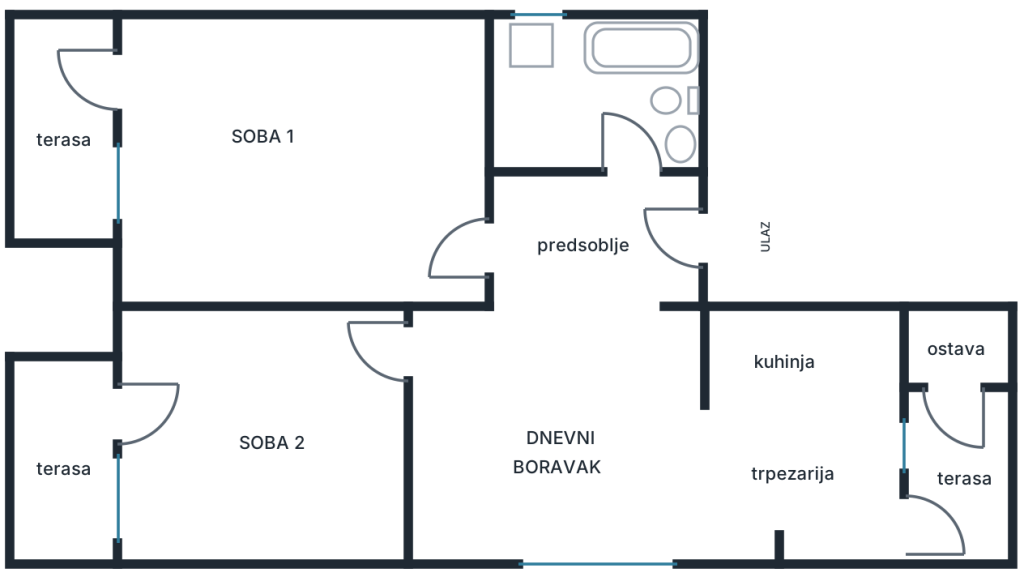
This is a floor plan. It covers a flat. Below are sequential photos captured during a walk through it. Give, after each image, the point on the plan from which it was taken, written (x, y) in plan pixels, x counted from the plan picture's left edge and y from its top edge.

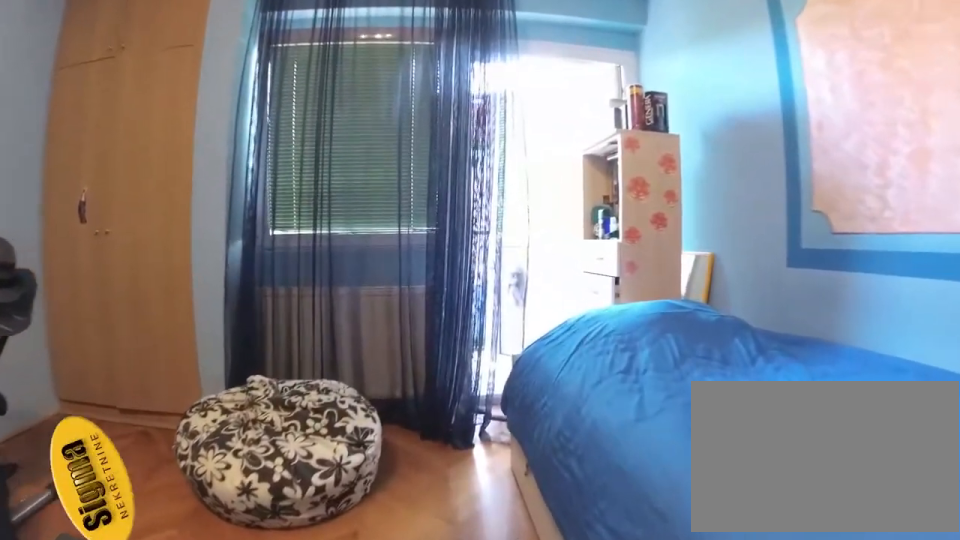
(360, 171)
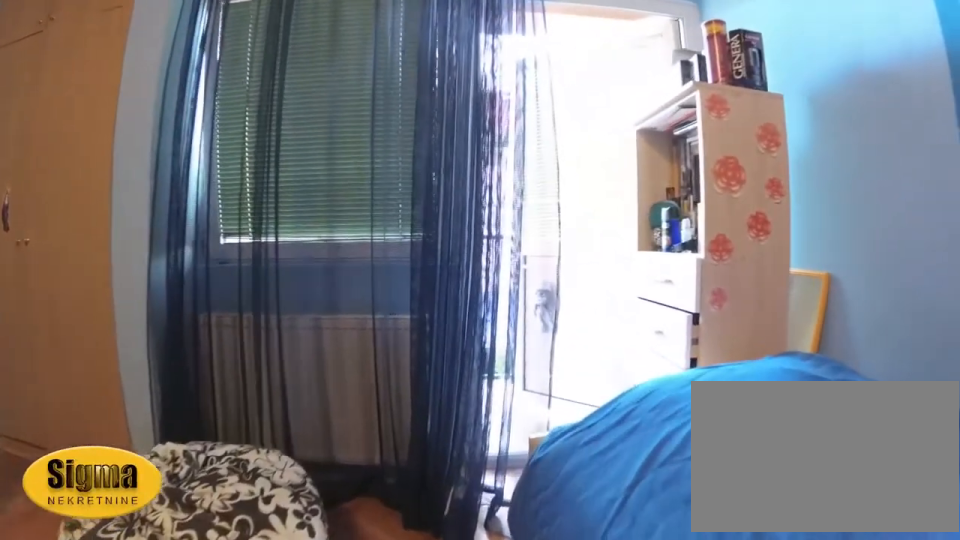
(315, 157)
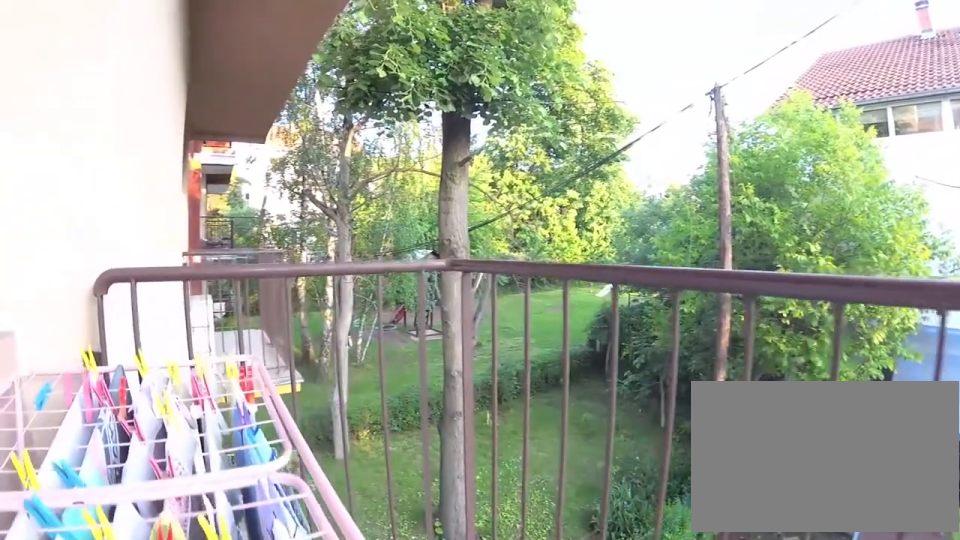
(96, 92)
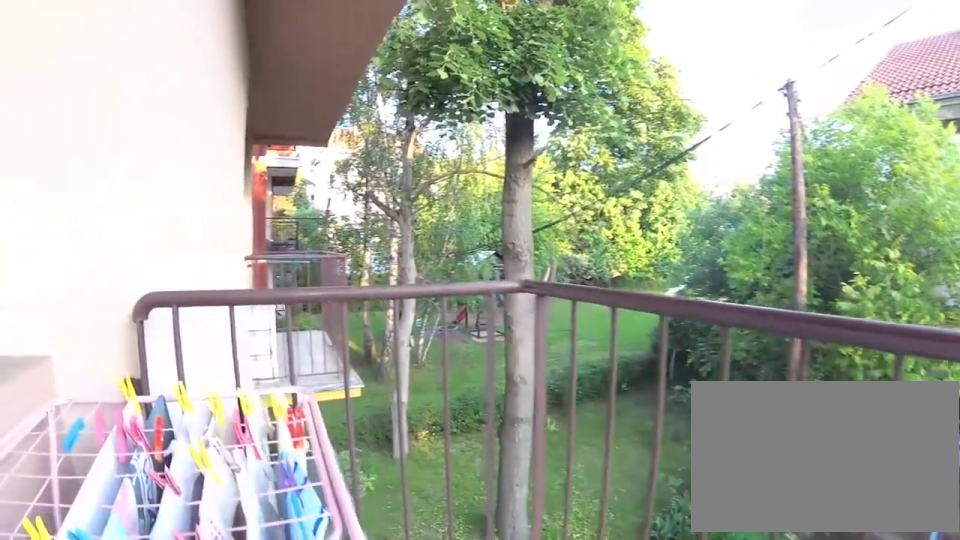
(89, 95)
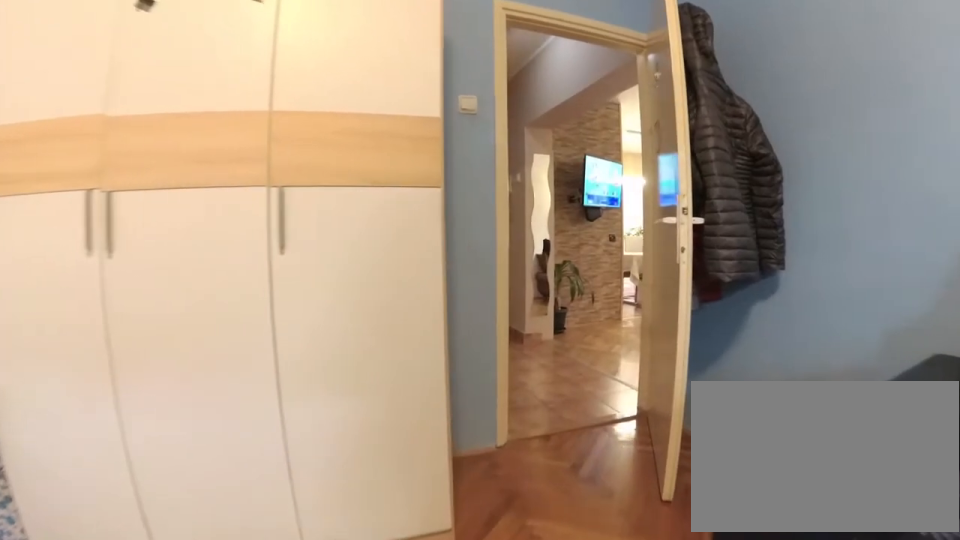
(304, 169)
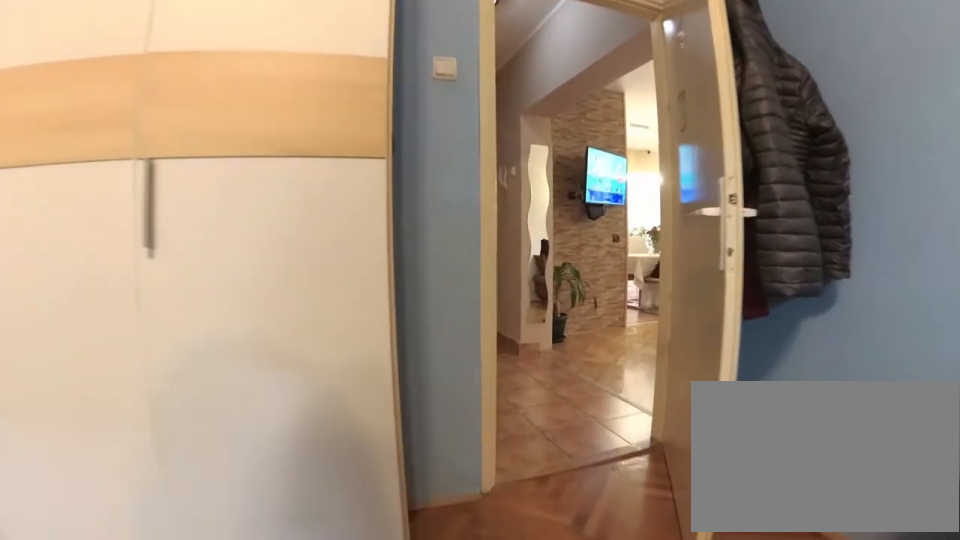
(338, 184)
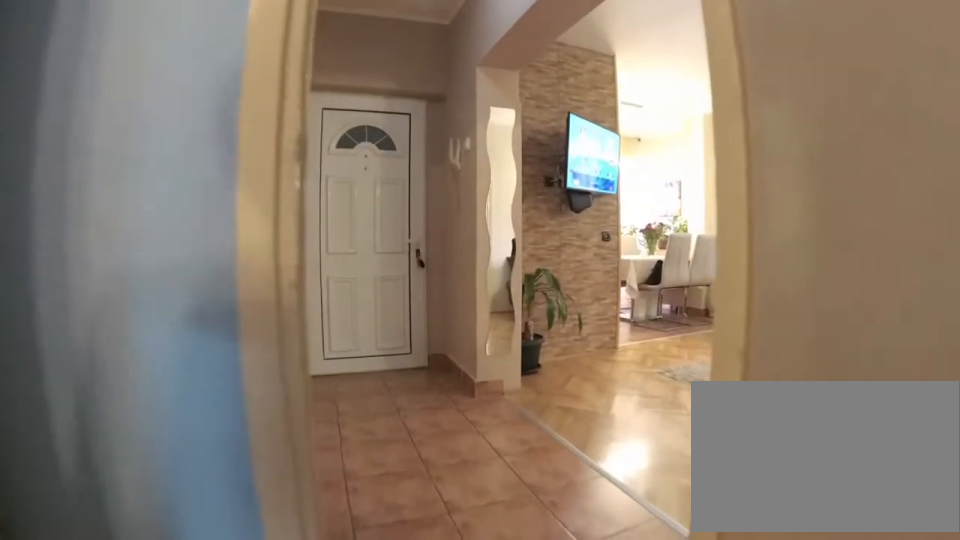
(428, 220)
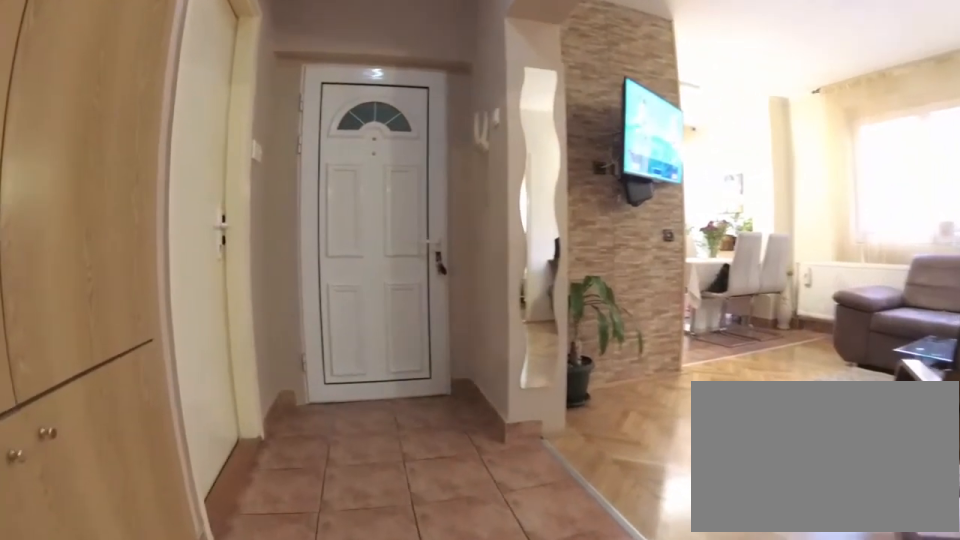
(455, 227)
